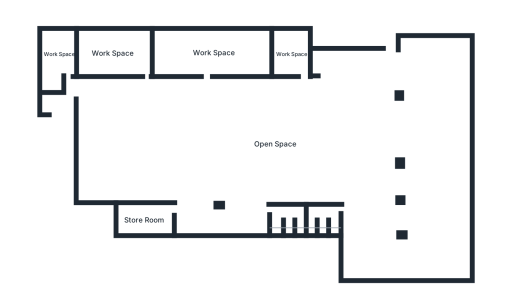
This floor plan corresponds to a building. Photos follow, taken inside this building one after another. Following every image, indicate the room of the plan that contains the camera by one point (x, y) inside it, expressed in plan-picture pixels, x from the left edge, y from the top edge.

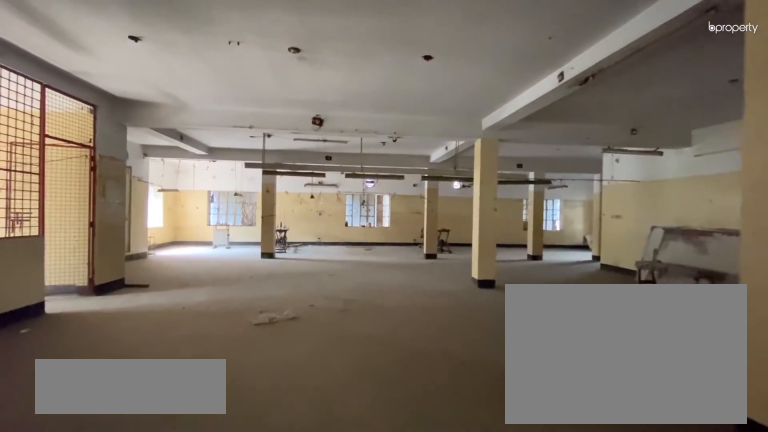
(307, 145)
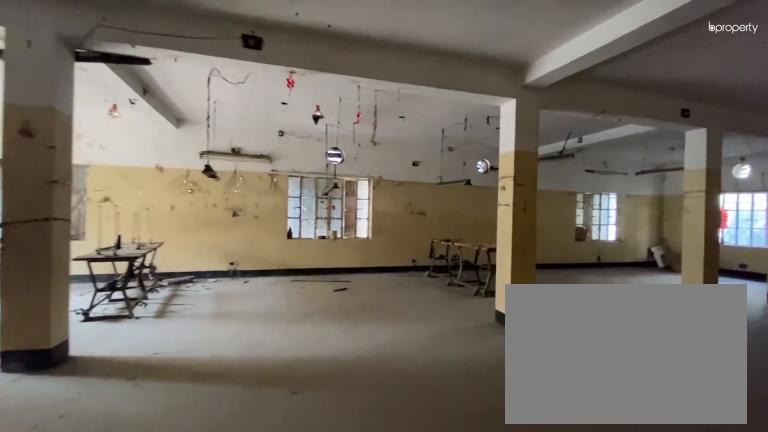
(372, 147)
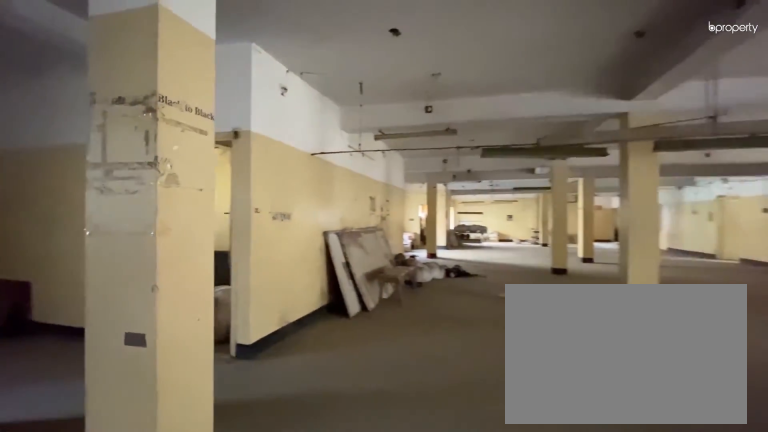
(372, 147)
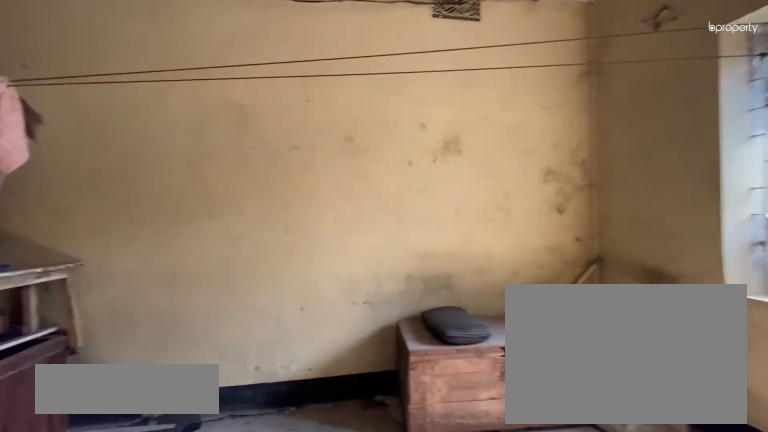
(291, 52)
